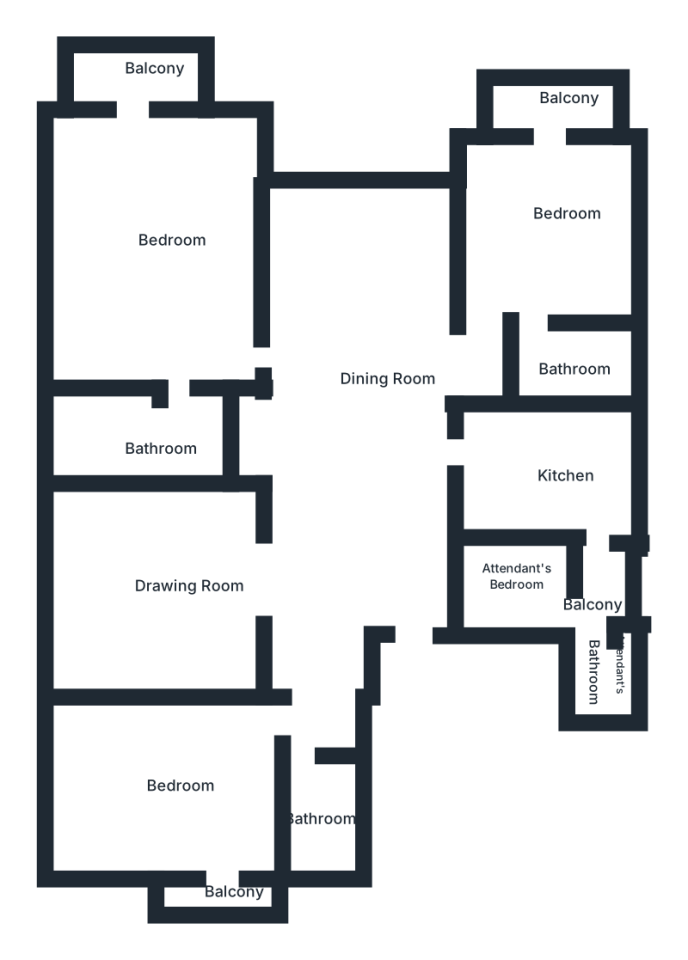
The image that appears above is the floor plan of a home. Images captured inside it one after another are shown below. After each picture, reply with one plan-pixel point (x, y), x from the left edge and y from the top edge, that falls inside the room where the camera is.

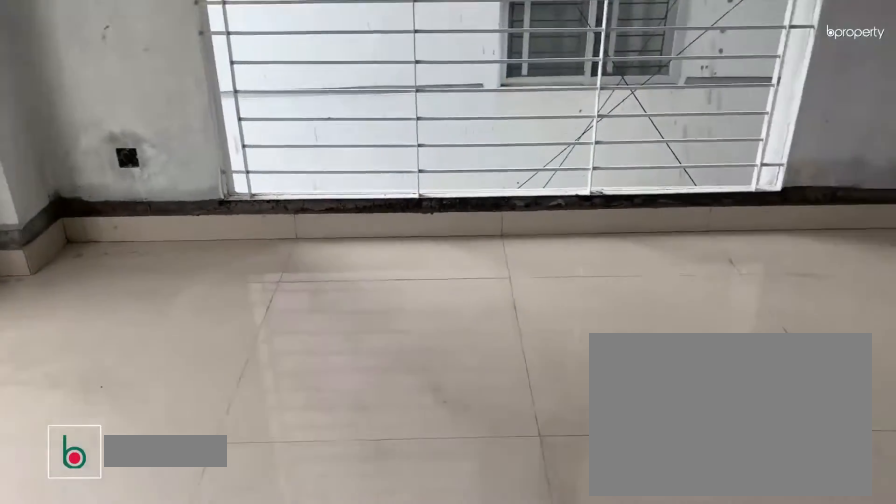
(550, 240)
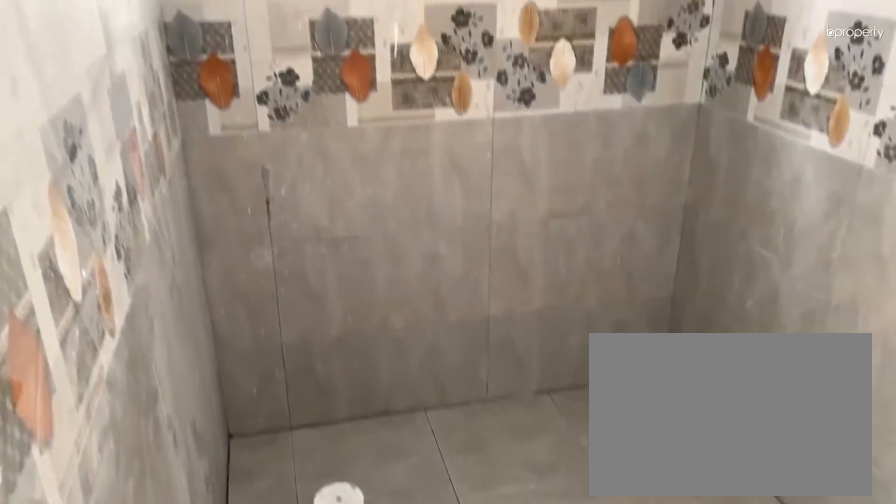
(565, 365)
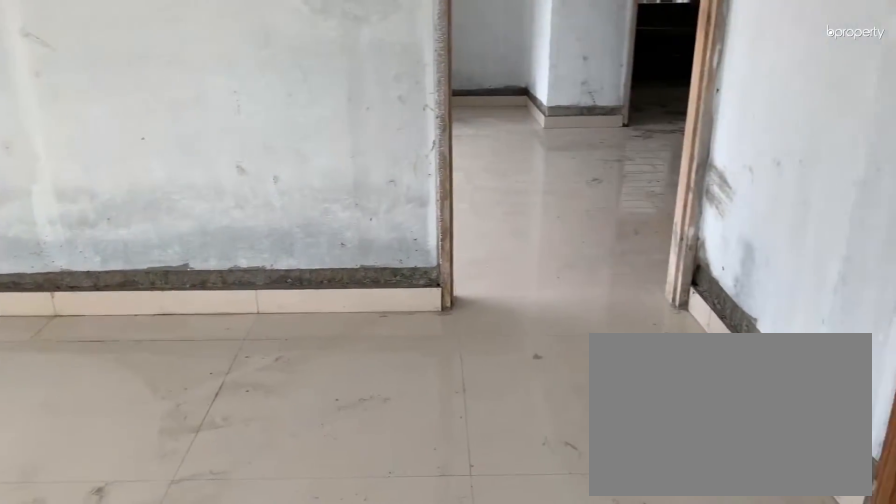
(172, 269)
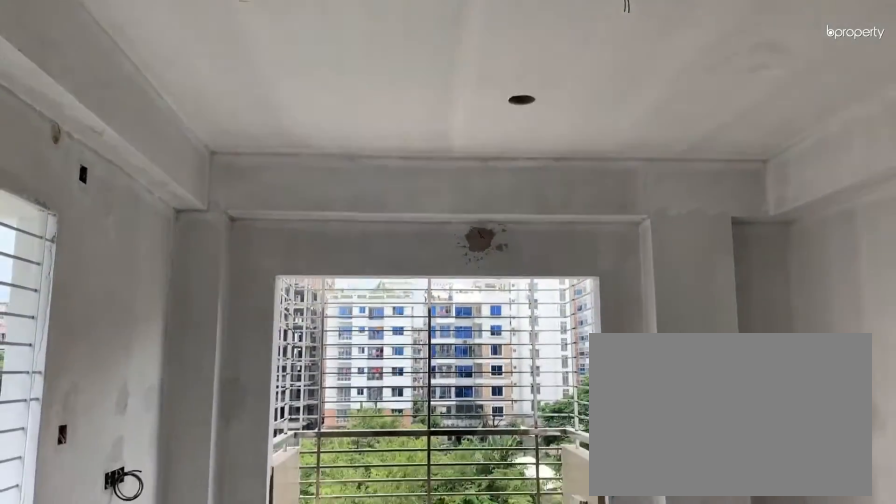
(172, 269)
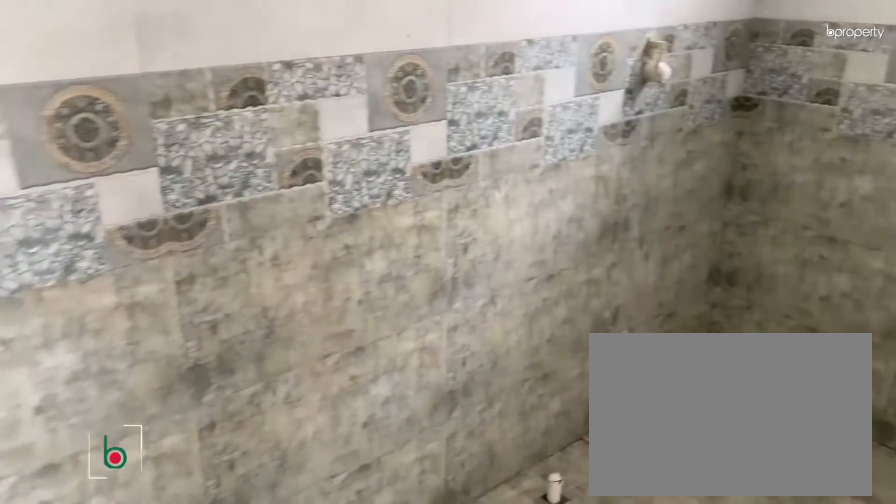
(141, 440)
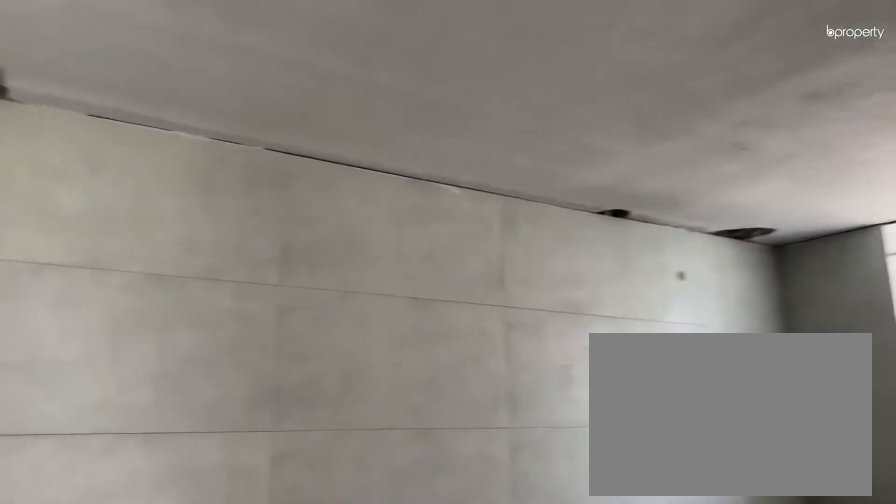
(141, 440)
